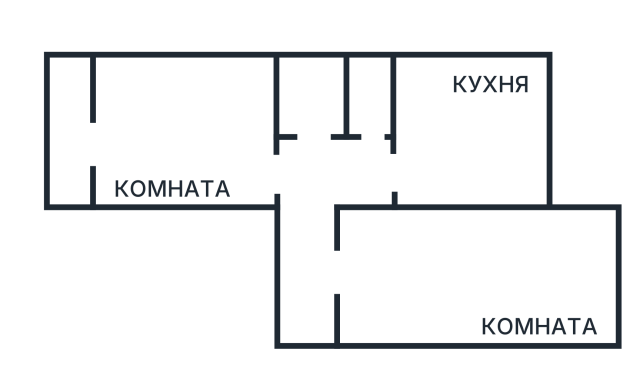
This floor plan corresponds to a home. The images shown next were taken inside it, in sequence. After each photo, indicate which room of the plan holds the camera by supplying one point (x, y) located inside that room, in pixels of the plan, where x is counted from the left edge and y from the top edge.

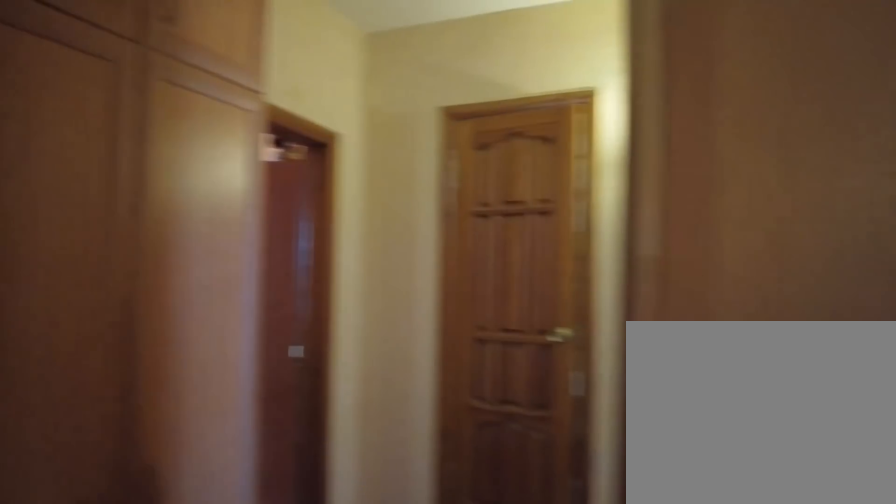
(315, 317)
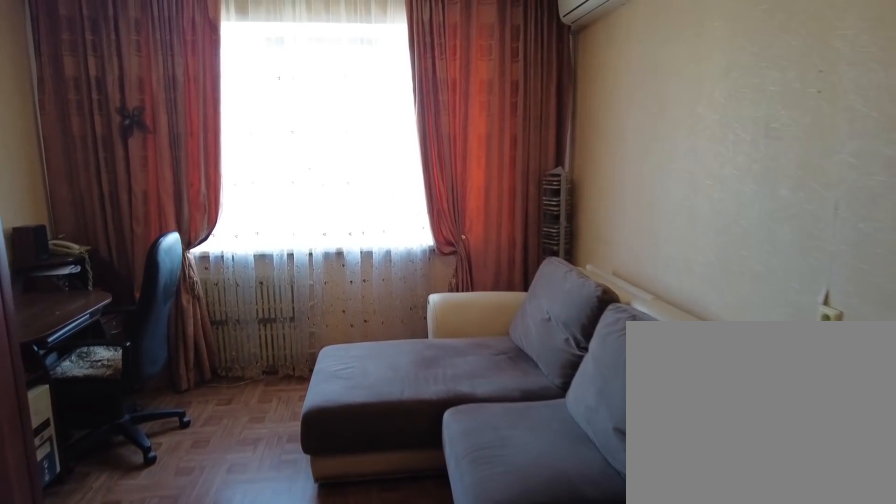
(418, 301)
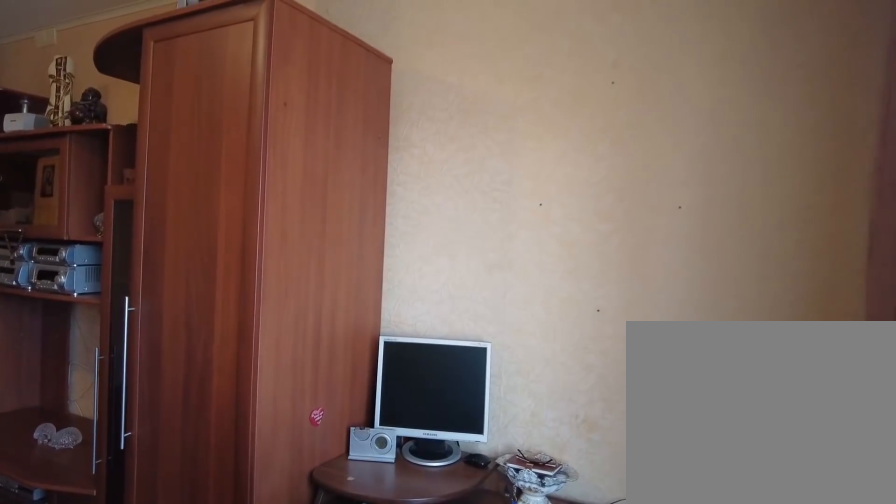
(418, 301)
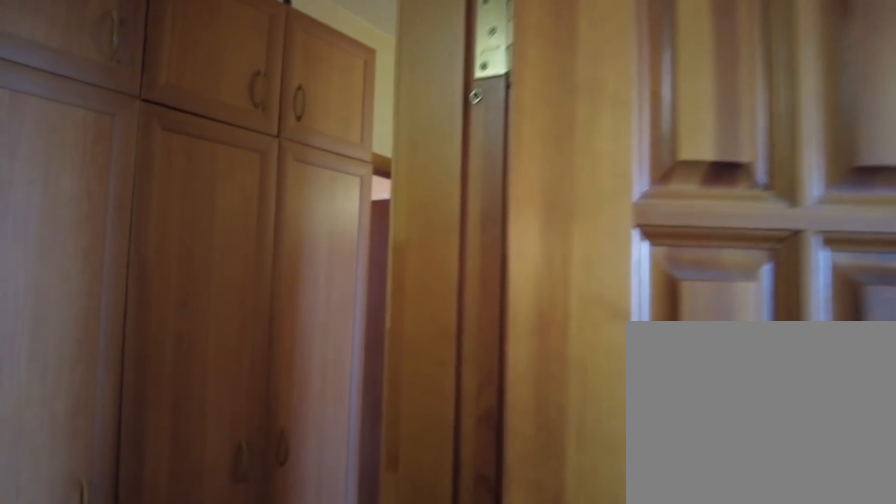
(341, 284)
